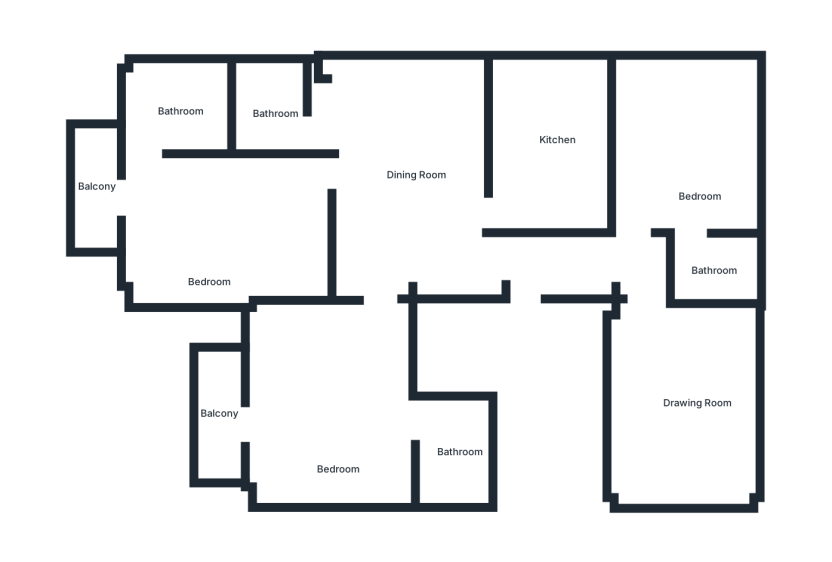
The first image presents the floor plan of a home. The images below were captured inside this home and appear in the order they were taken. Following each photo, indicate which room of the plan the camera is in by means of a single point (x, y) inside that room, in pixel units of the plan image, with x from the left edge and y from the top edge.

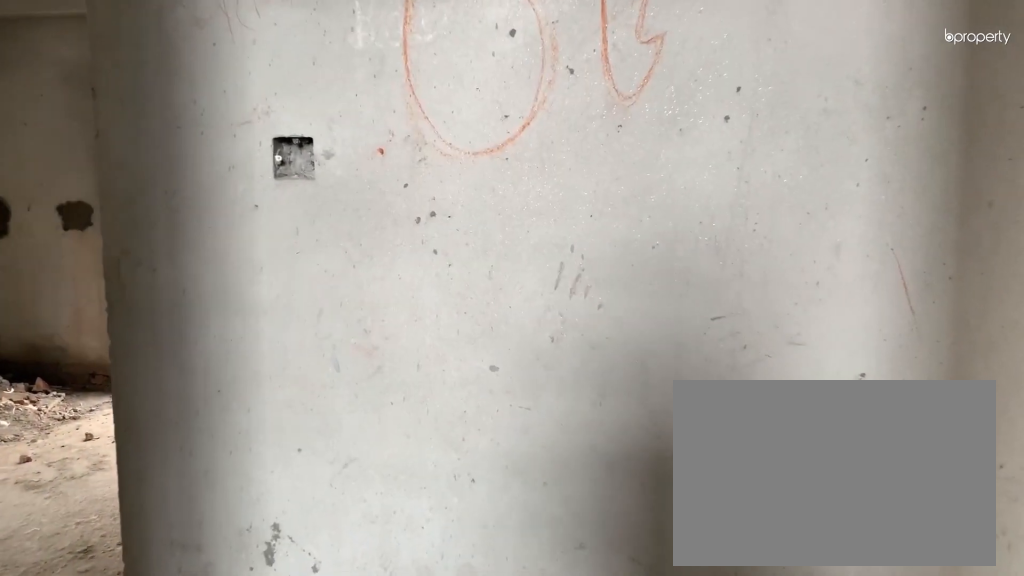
(493, 265)
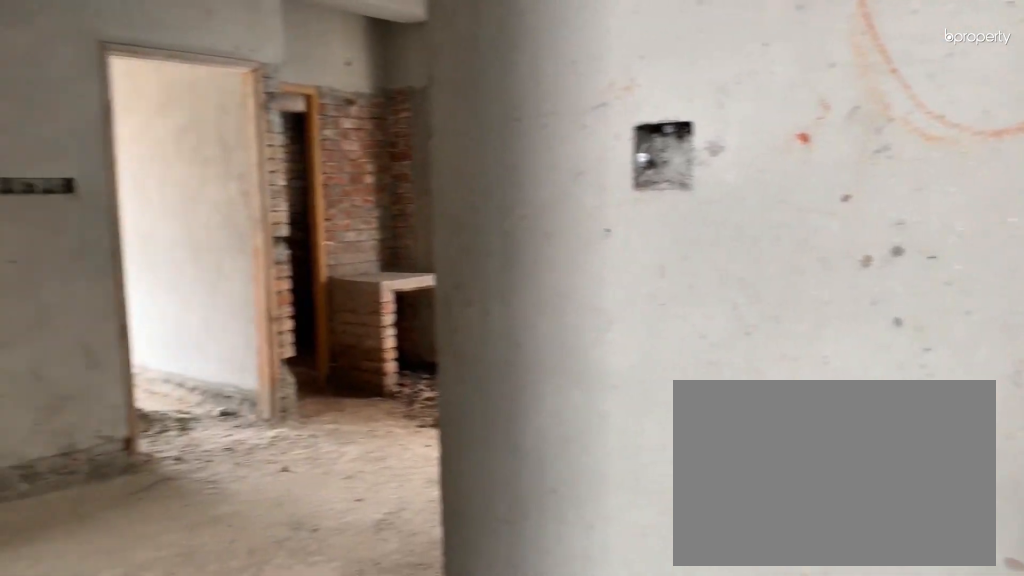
(493, 265)
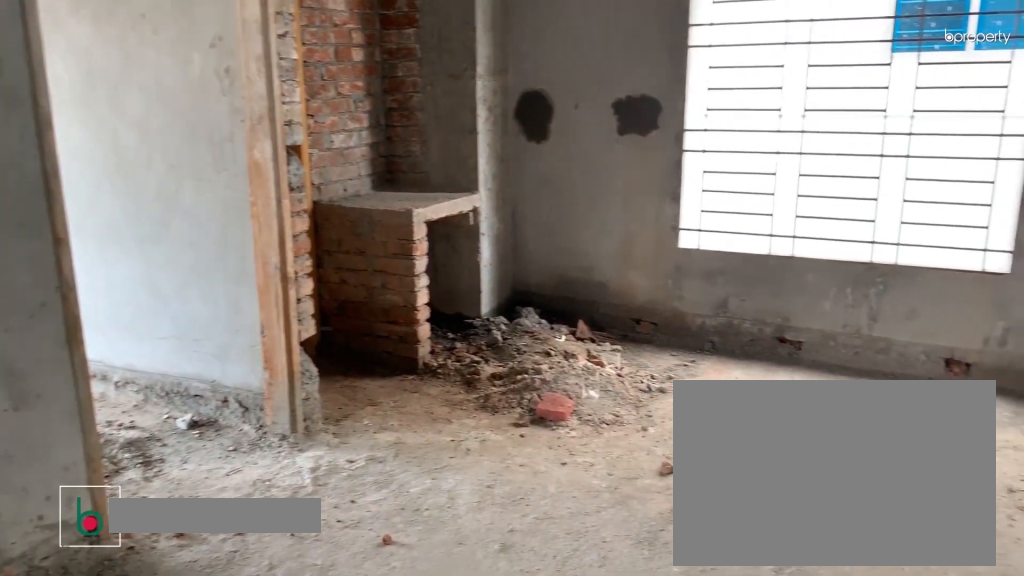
(403, 160)
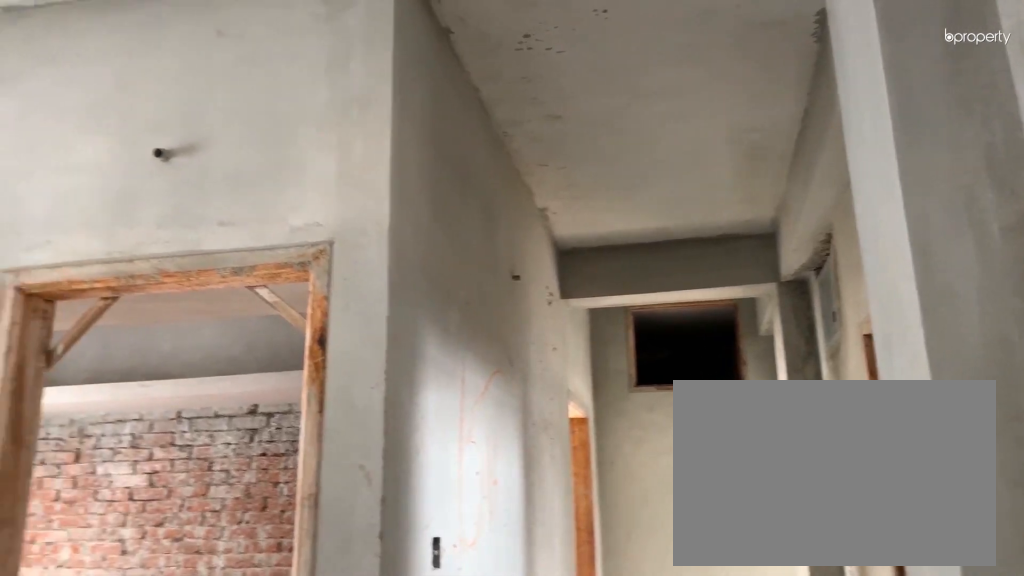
(403, 160)
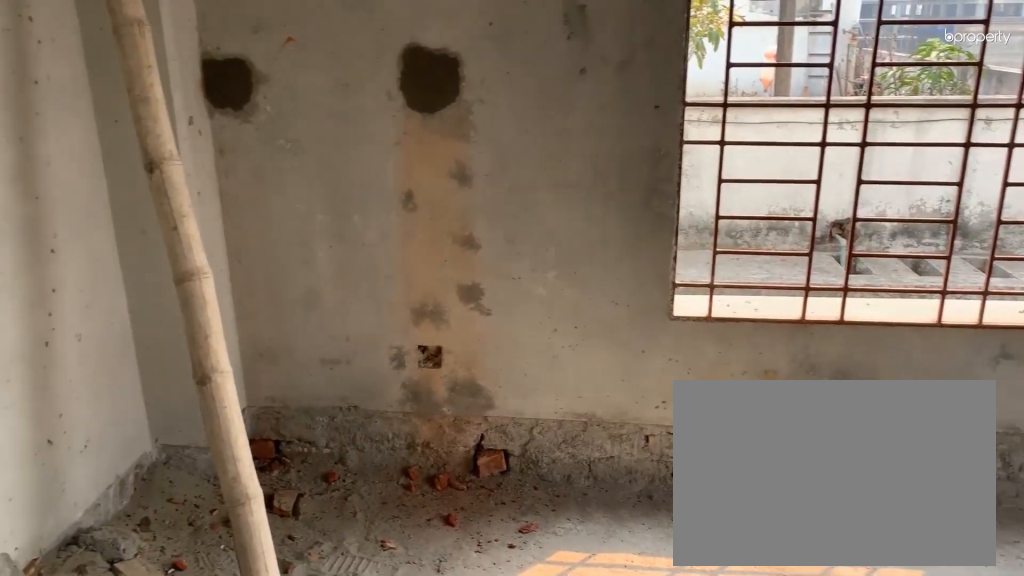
(696, 388)
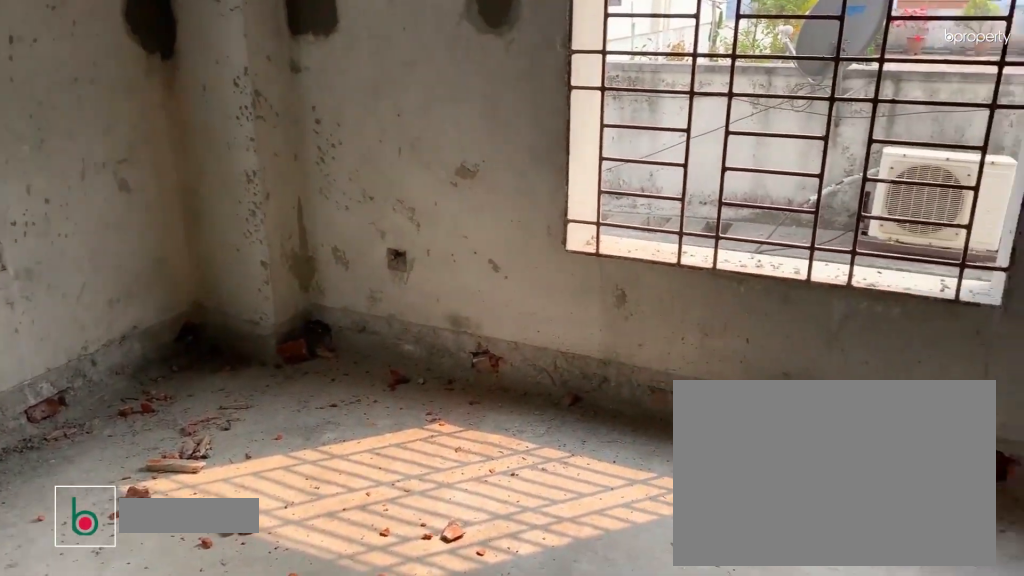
(696, 161)
